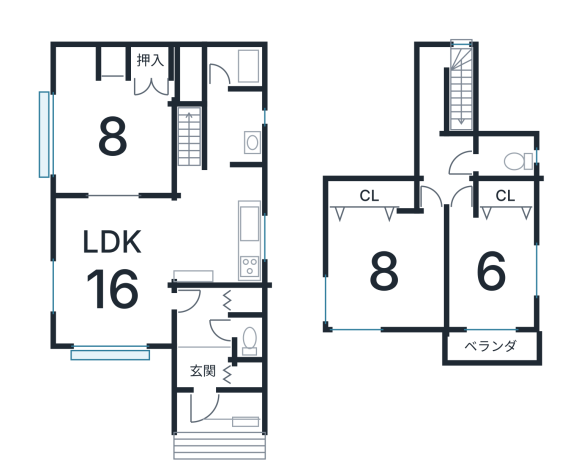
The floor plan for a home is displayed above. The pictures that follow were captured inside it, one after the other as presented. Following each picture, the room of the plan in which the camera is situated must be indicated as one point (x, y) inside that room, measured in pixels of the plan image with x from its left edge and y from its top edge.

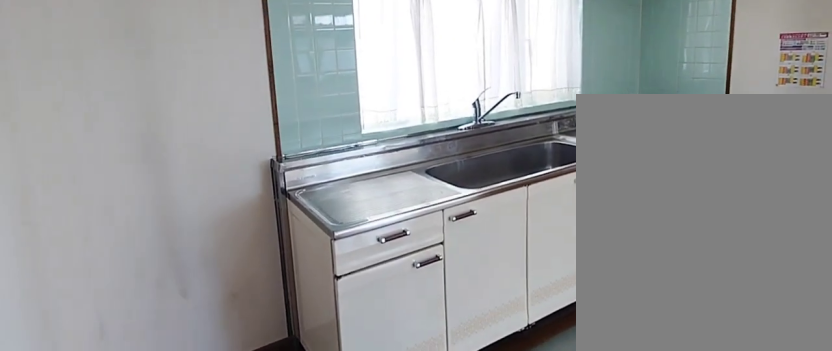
(214, 226)
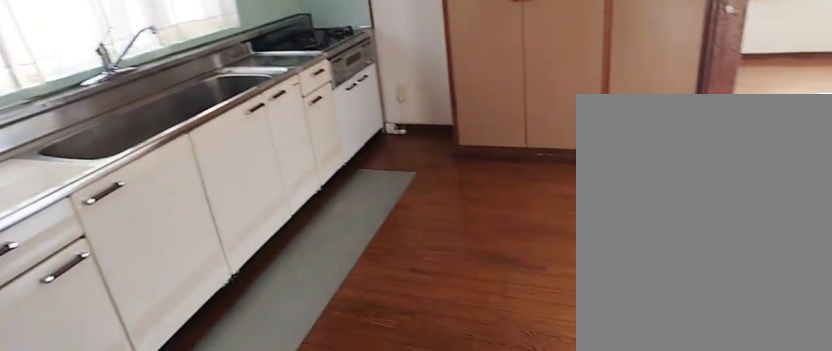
(214, 226)
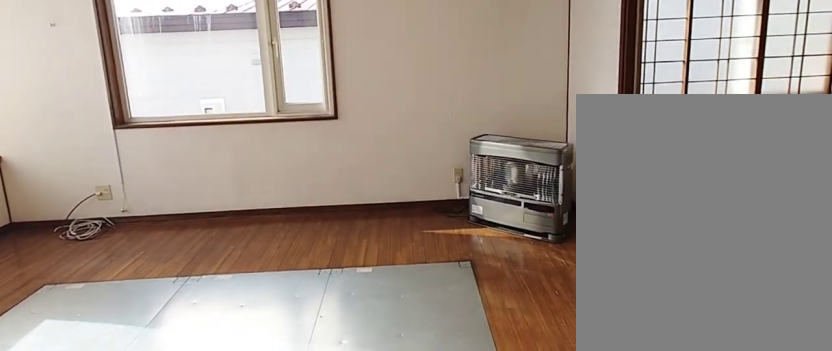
(117, 288)
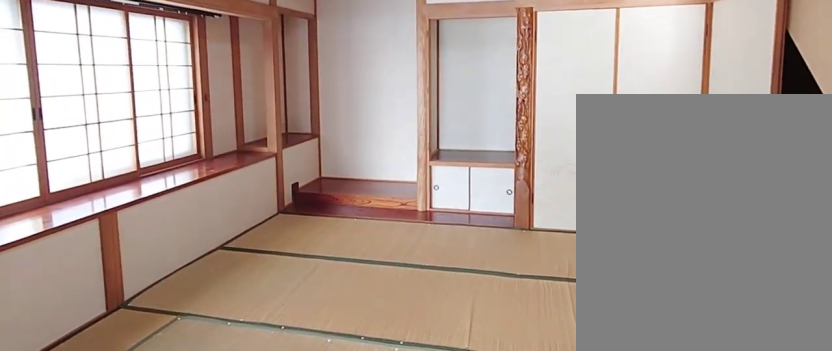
(108, 135)
